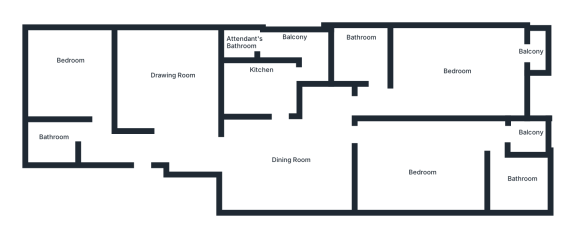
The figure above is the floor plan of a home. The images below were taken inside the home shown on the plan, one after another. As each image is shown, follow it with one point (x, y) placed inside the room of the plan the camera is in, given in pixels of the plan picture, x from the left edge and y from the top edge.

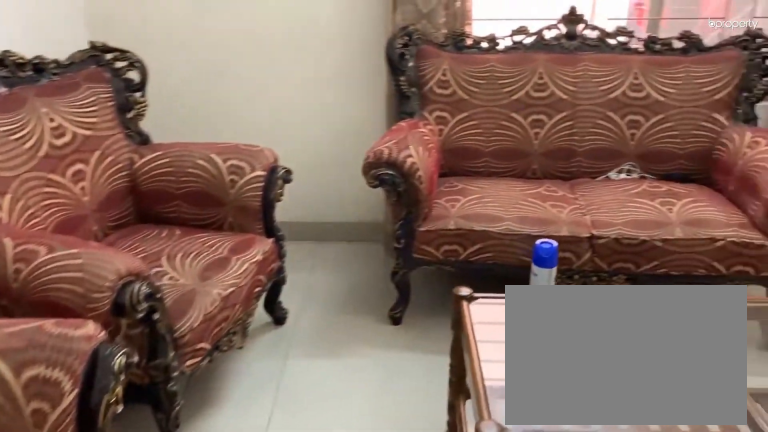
(169, 91)
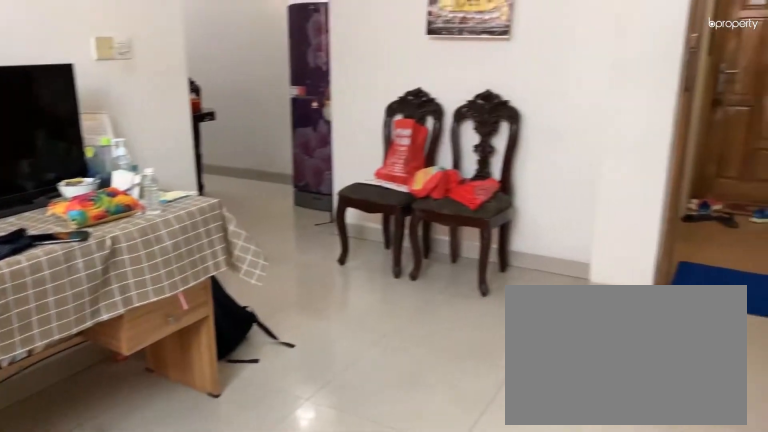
(169, 91)
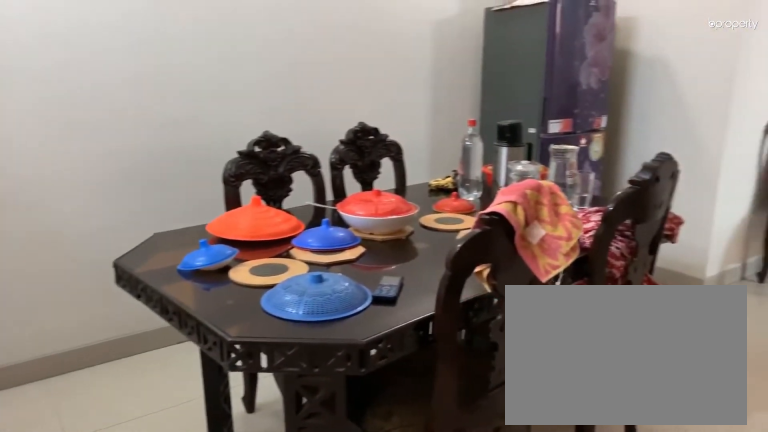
(283, 165)
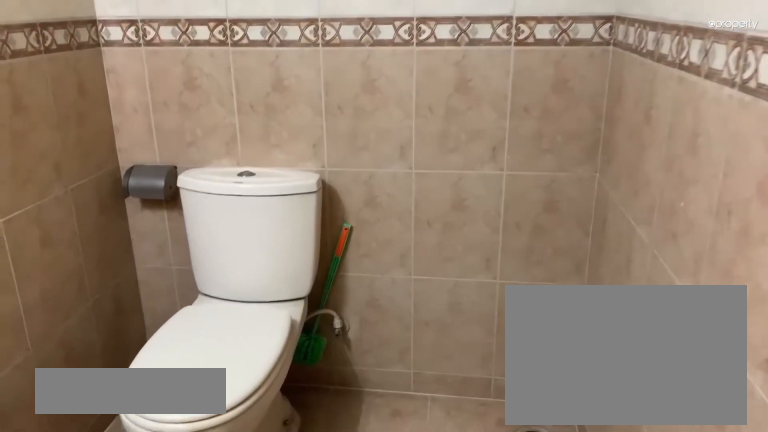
(53, 138)
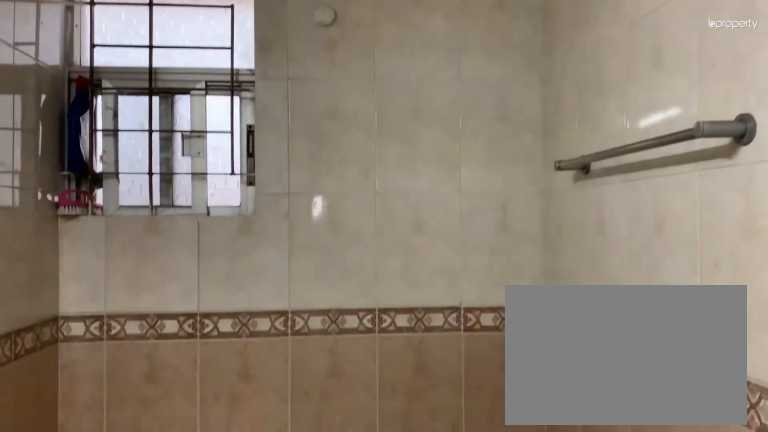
(53, 138)
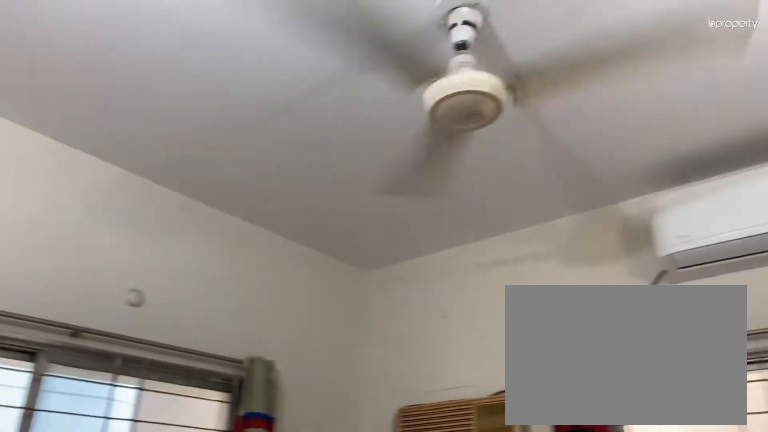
(77, 77)
